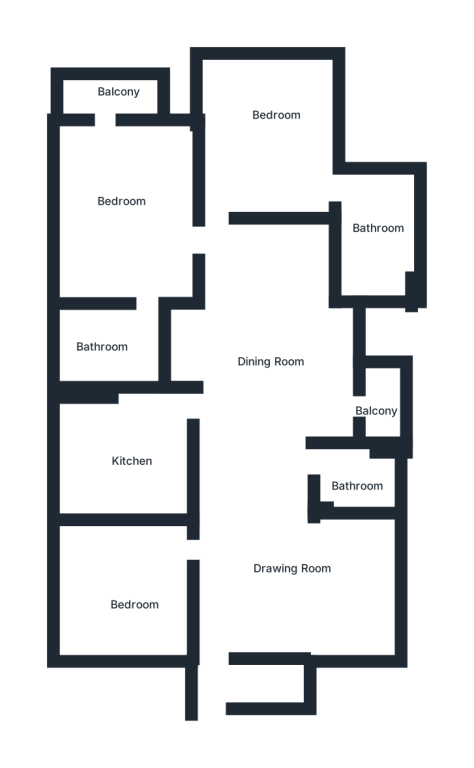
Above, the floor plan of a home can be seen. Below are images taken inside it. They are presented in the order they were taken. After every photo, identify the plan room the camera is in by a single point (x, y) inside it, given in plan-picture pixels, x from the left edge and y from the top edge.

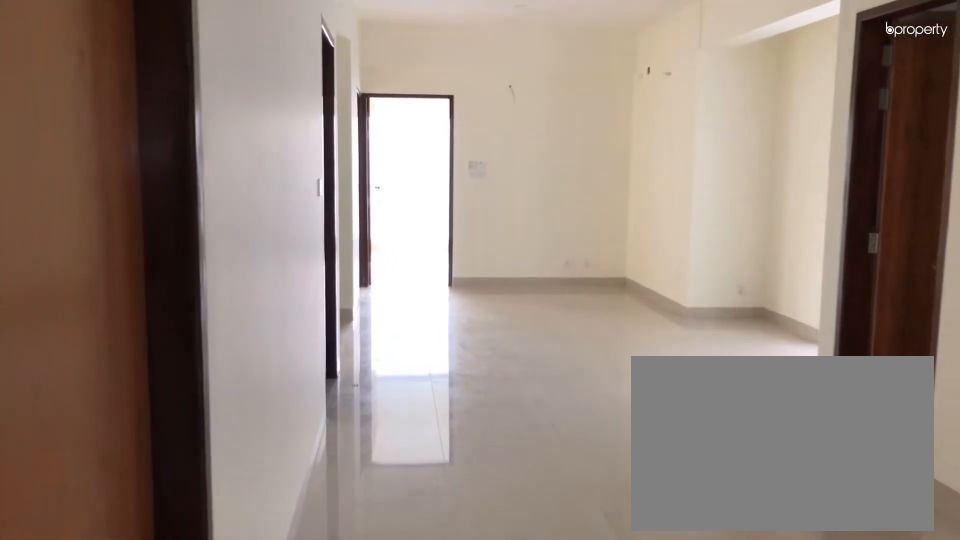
(258, 568)
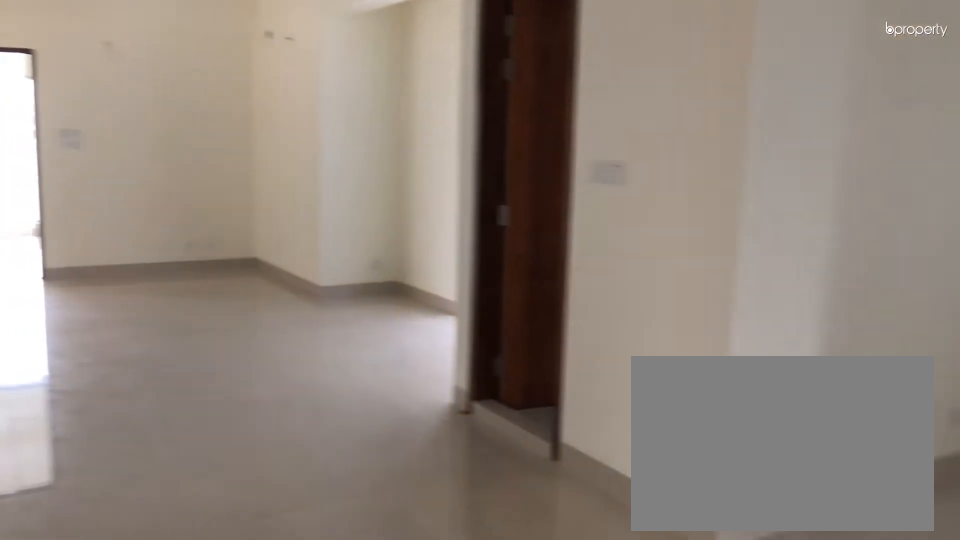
(258, 568)
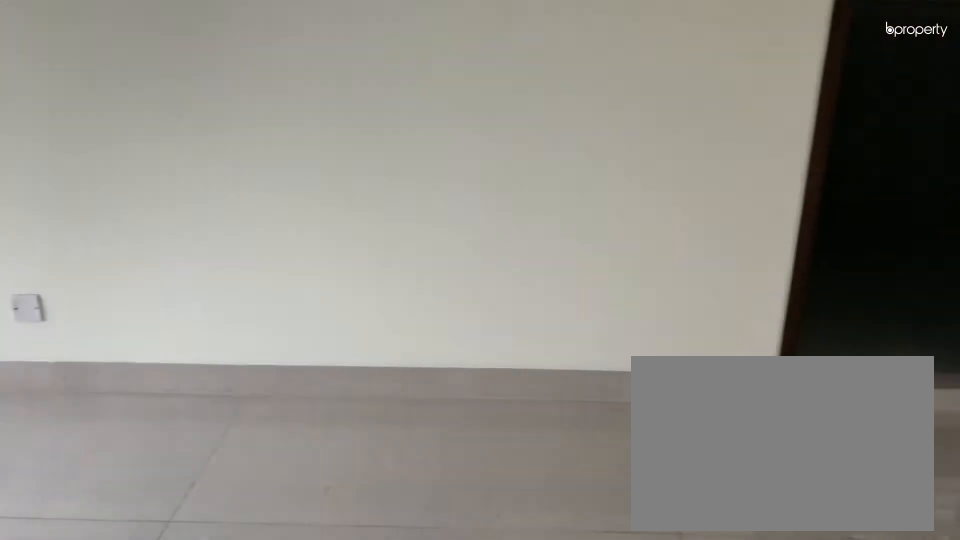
(286, 150)
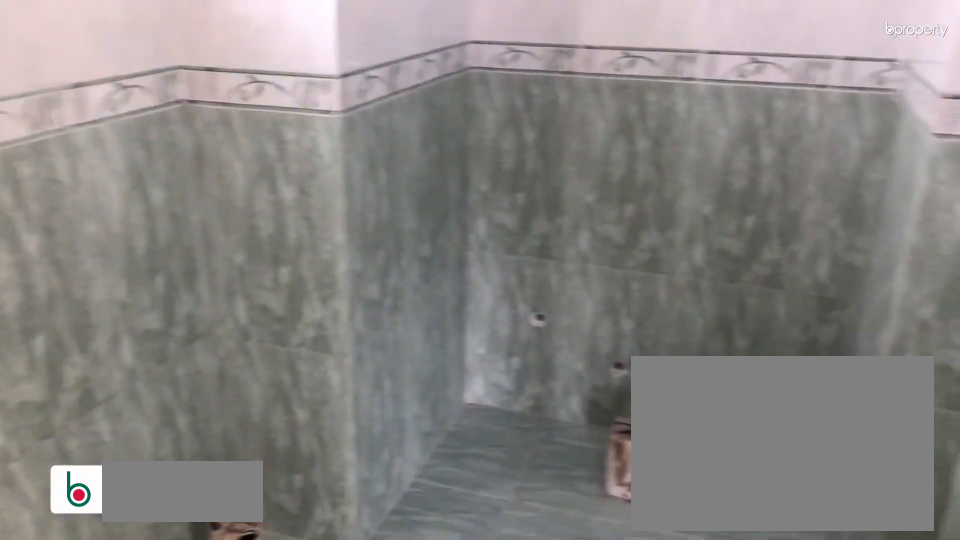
(375, 214)
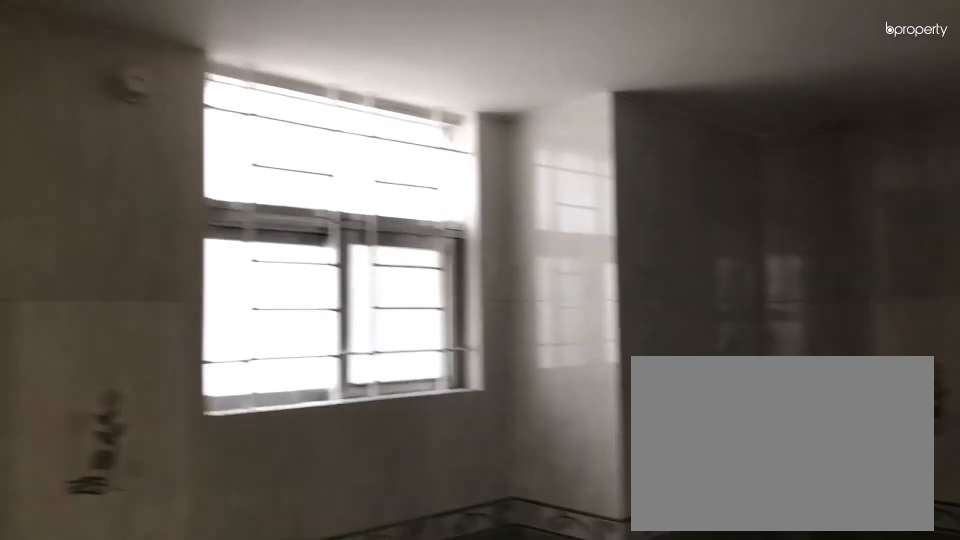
(375, 214)
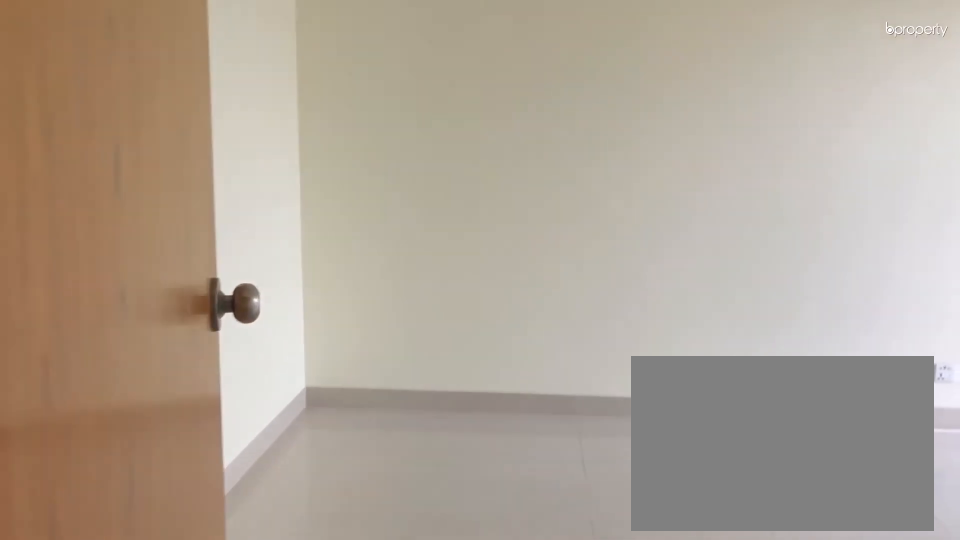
(135, 221)
